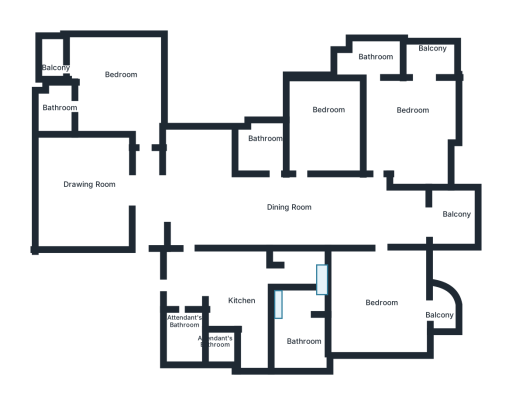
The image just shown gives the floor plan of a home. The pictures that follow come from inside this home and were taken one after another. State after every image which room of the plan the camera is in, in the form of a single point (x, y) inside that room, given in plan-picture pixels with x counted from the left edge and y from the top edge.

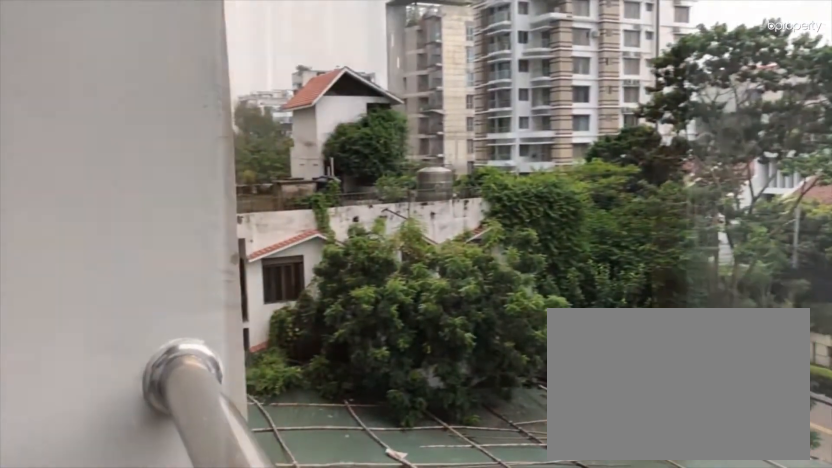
(432, 51)
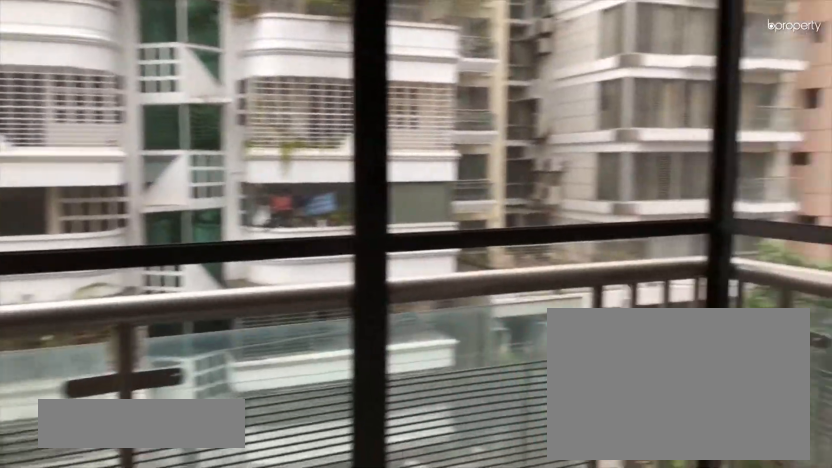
(453, 216)
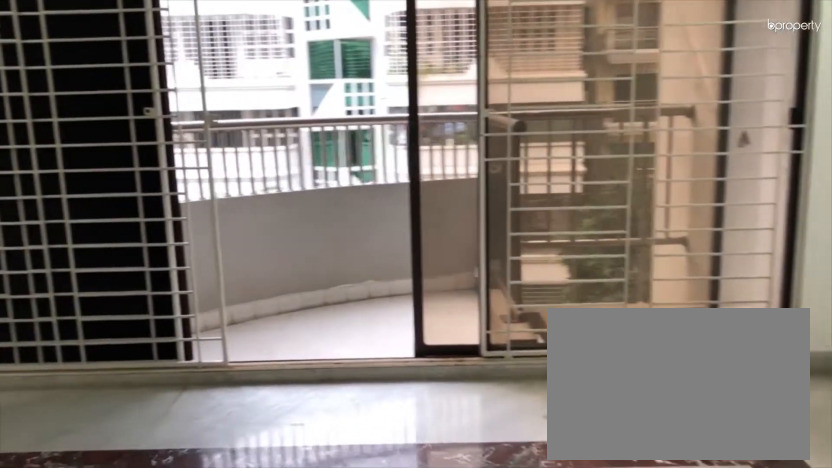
(385, 302)
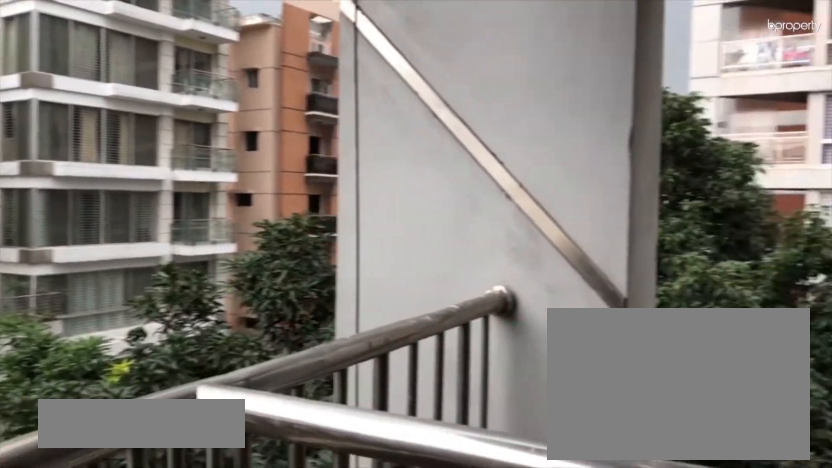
(441, 307)
